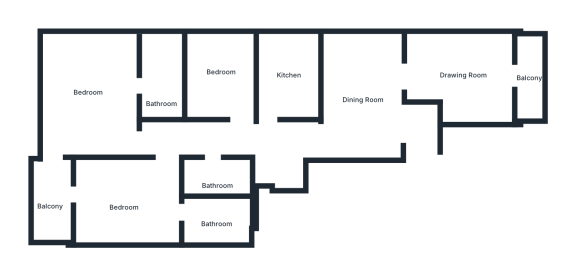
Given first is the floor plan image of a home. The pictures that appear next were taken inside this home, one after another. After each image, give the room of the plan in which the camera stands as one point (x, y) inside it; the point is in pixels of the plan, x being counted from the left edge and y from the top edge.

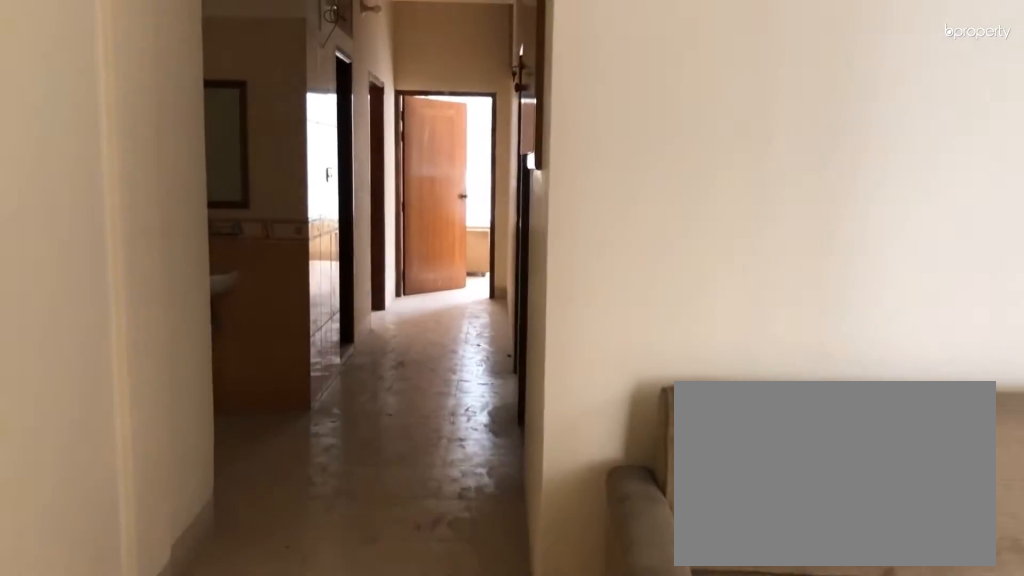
(366, 98)
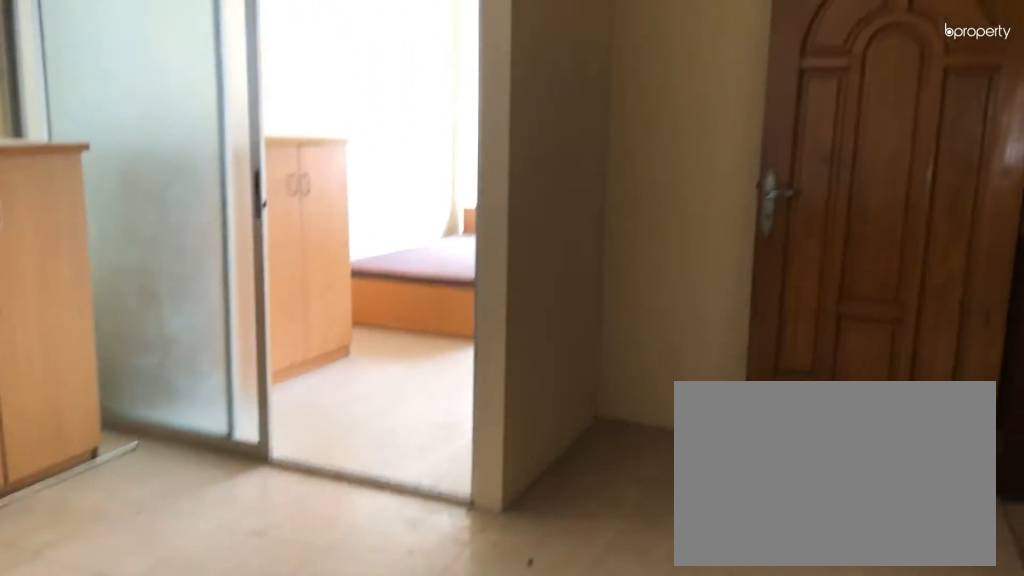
(366, 98)
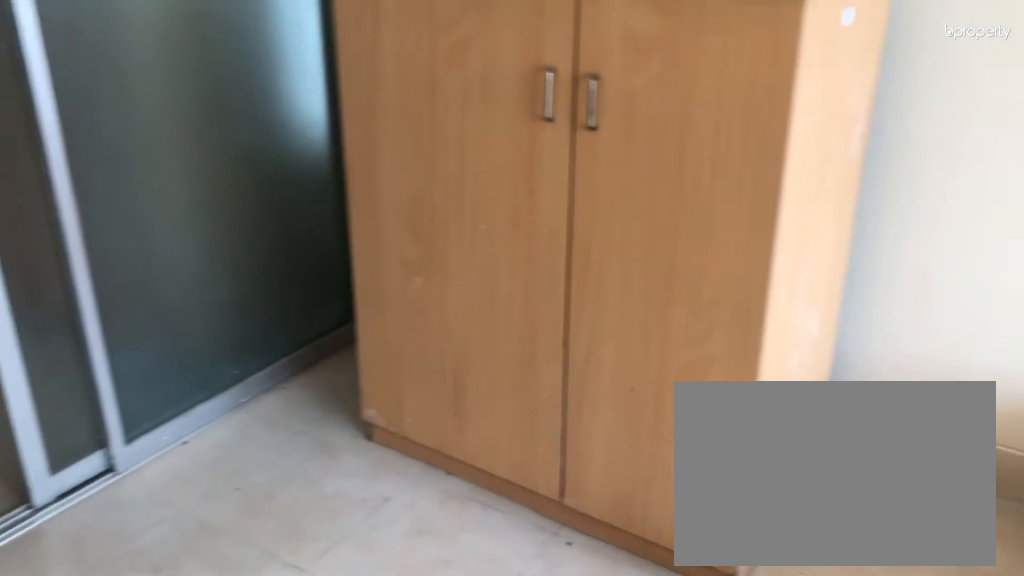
(467, 76)
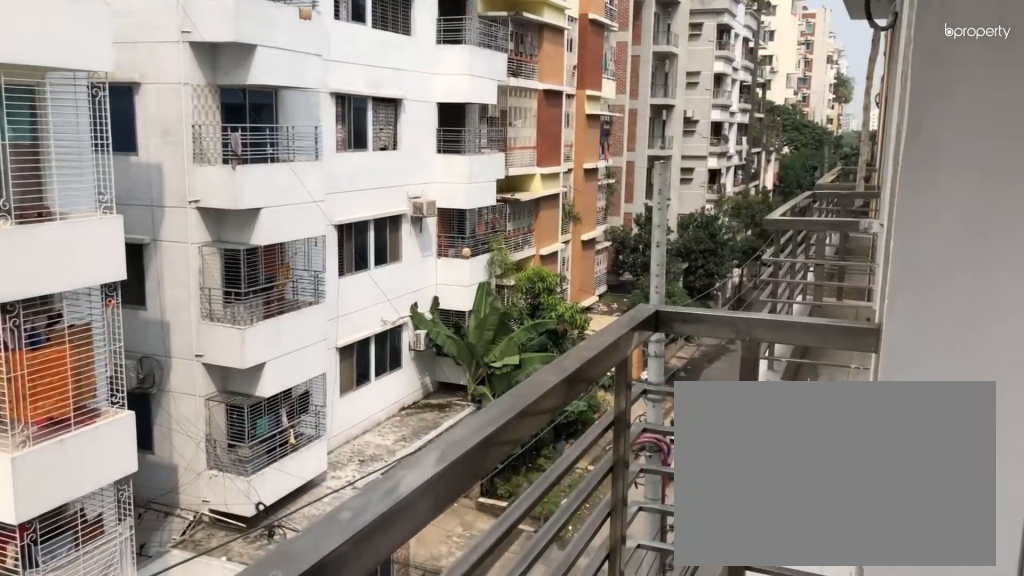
(531, 86)
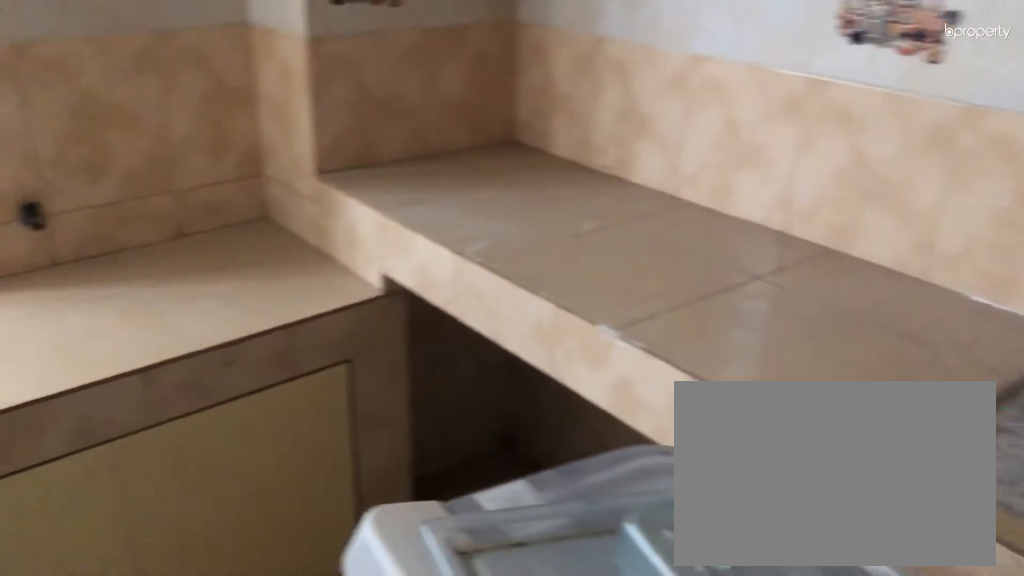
(292, 77)
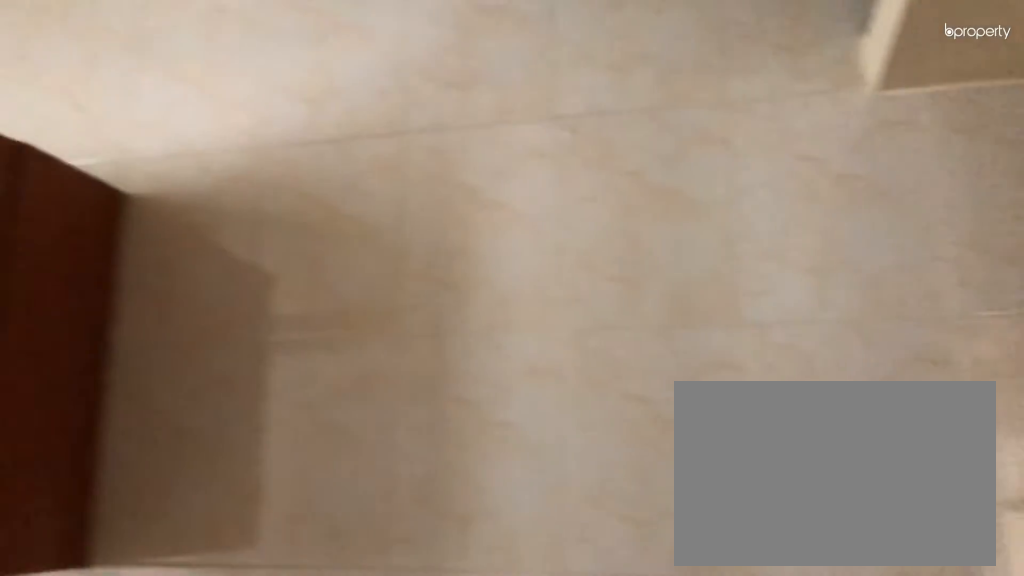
(292, 77)
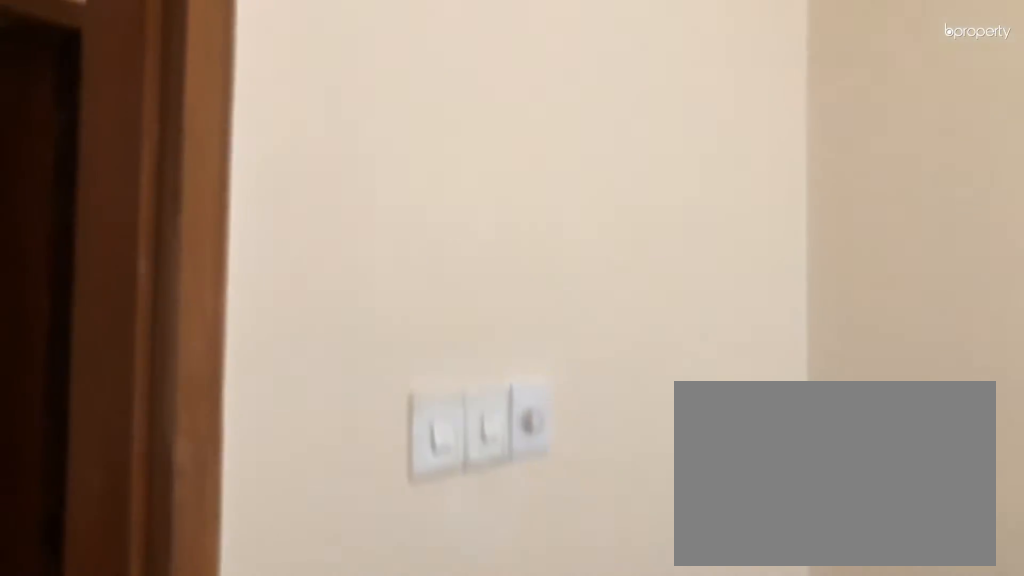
(223, 78)
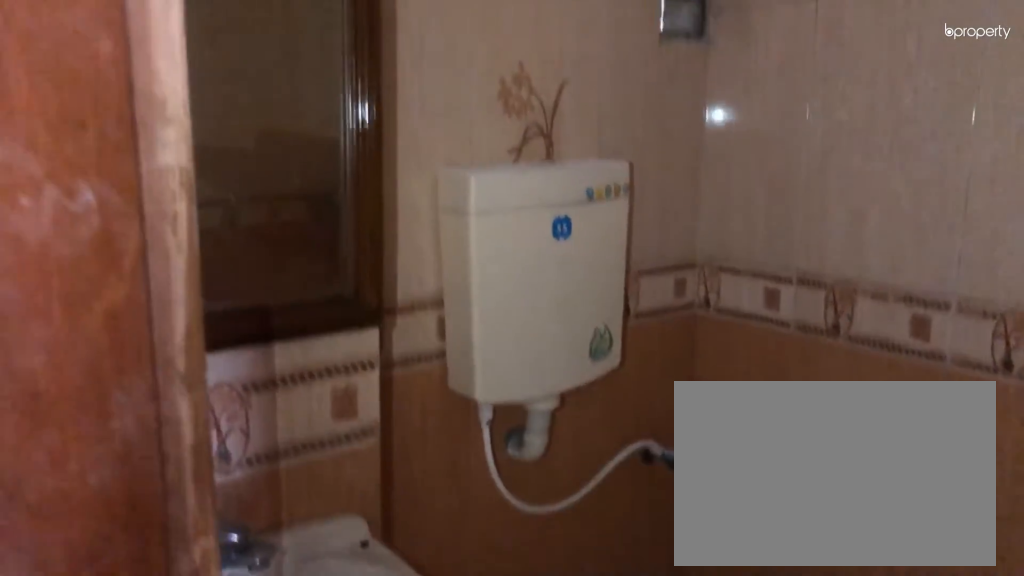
(219, 175)
